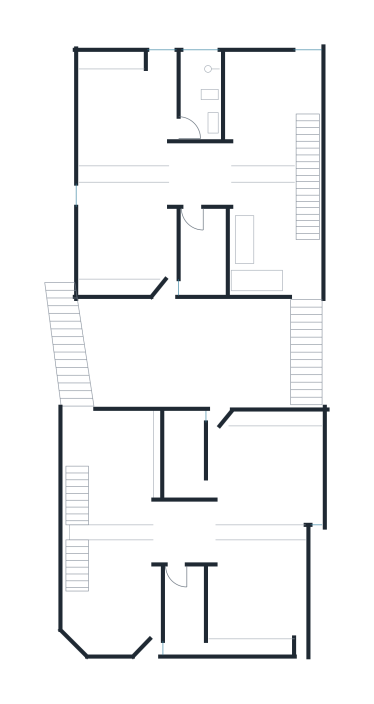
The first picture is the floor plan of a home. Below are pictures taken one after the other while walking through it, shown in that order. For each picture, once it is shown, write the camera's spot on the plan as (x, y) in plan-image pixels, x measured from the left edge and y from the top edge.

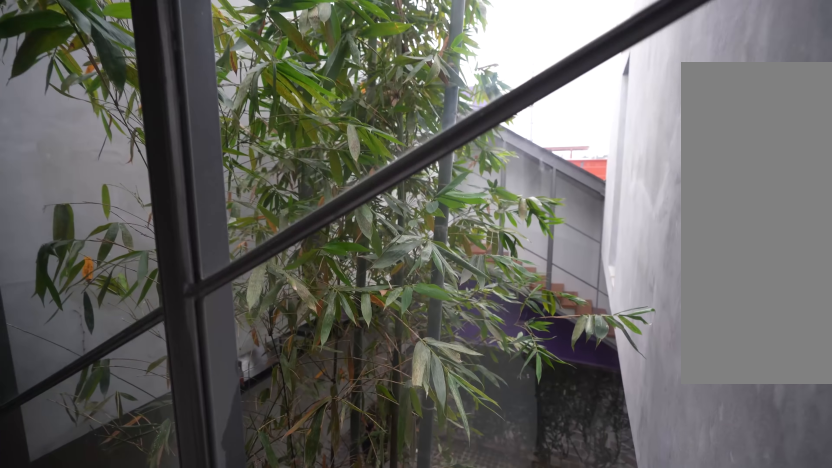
(304, 362)
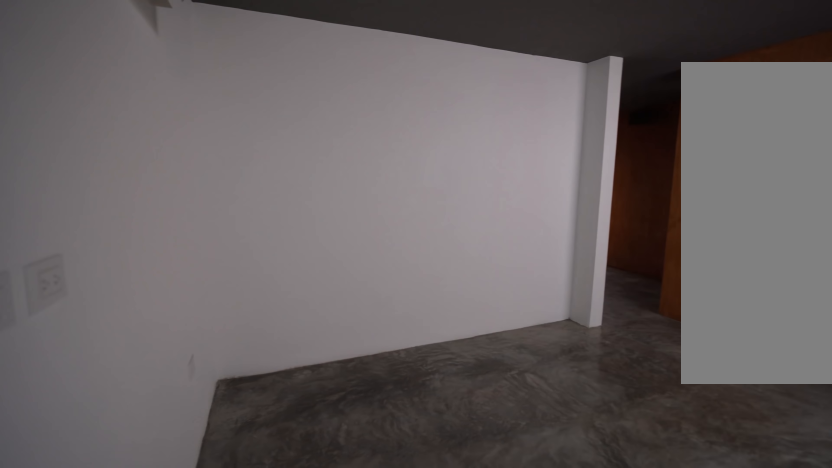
(304, 299)
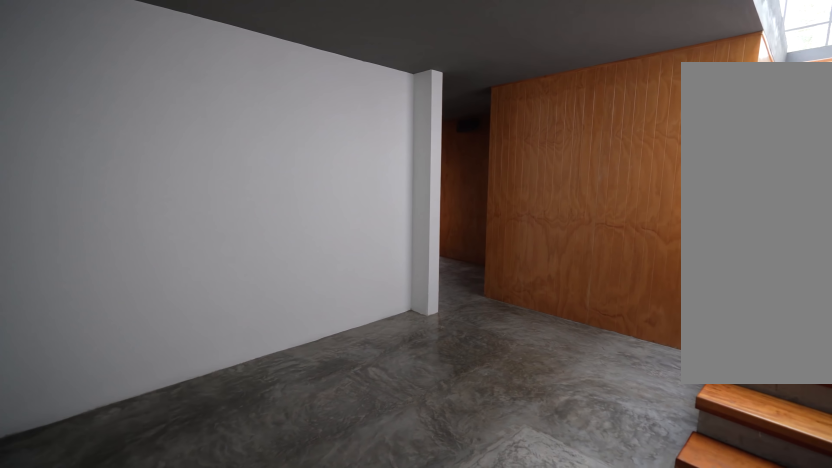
(304, 299)
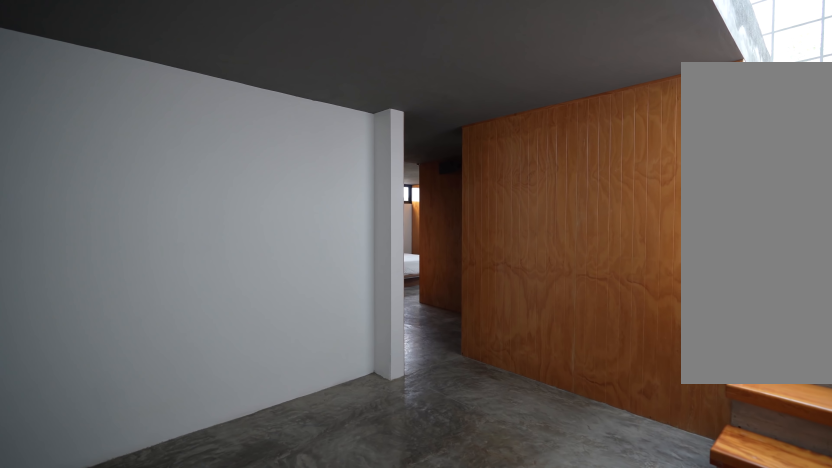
(304, 299)
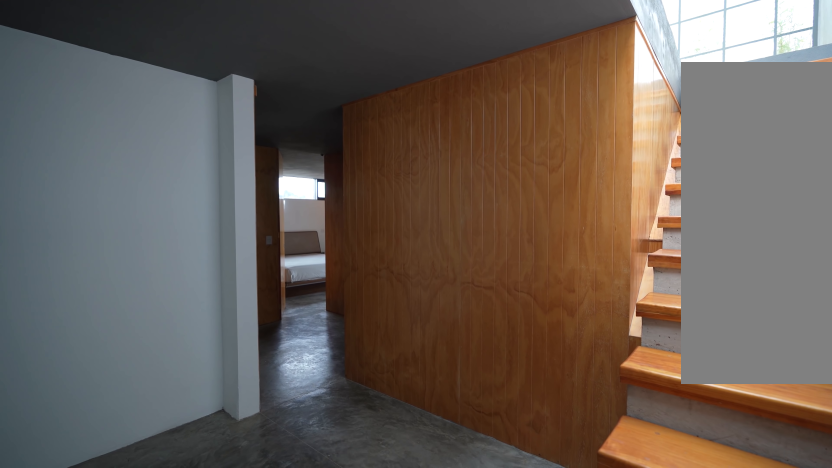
(304, 293)
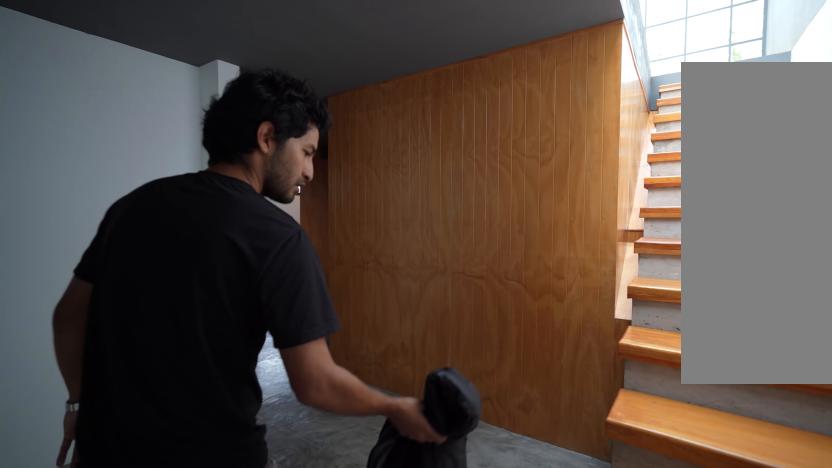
(301, 263)
